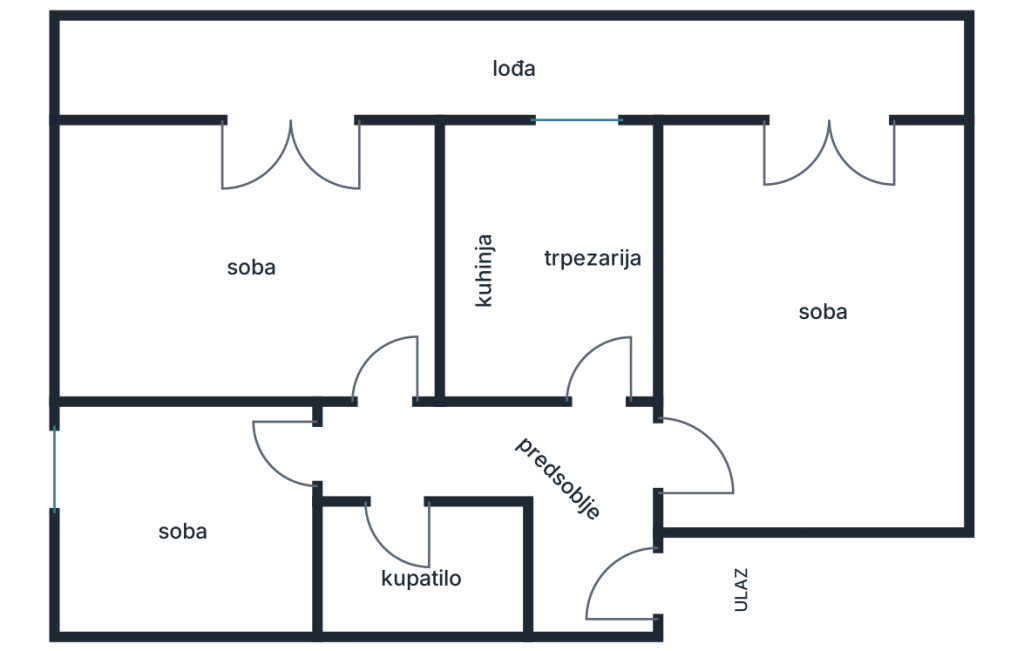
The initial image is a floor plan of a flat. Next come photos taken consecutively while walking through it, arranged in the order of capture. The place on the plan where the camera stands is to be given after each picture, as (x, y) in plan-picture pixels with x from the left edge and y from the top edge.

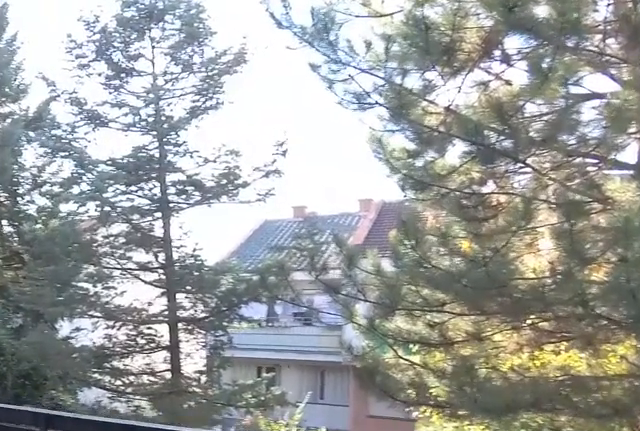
(848, 114)
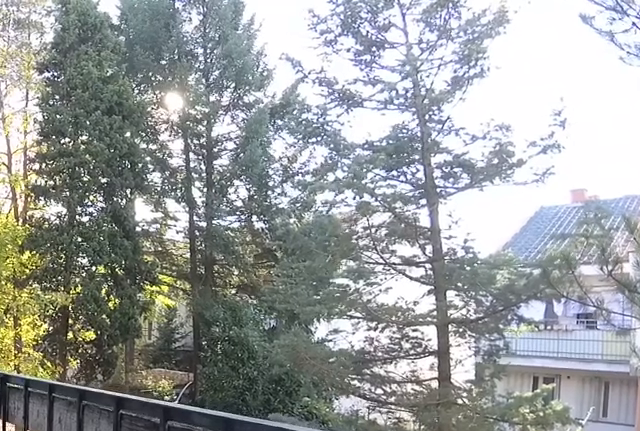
(856, 77)
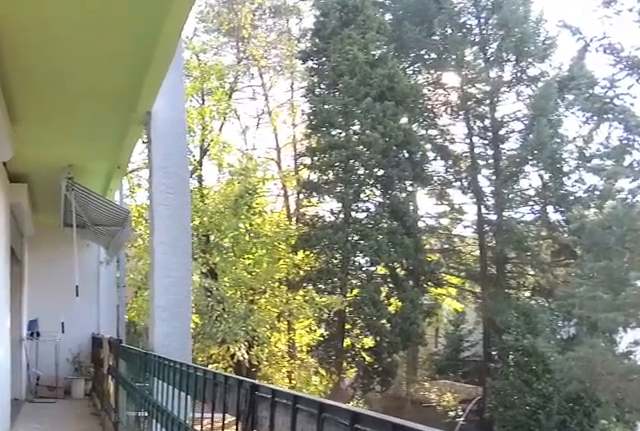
(856, 73)
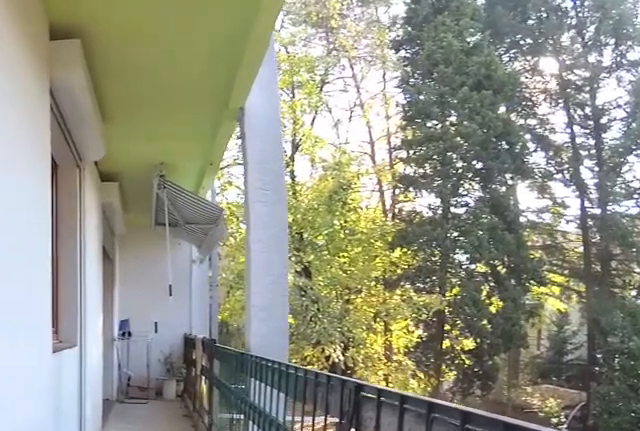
(856, 73)
